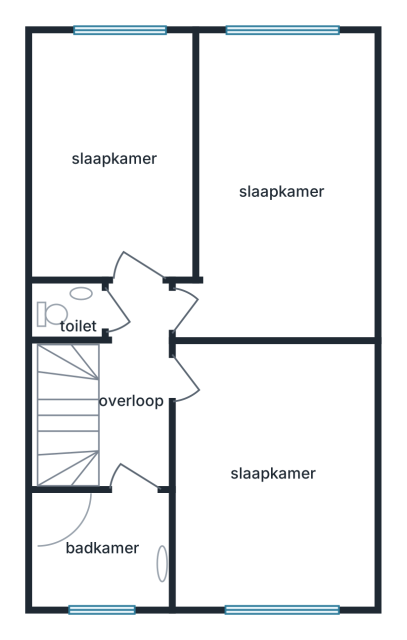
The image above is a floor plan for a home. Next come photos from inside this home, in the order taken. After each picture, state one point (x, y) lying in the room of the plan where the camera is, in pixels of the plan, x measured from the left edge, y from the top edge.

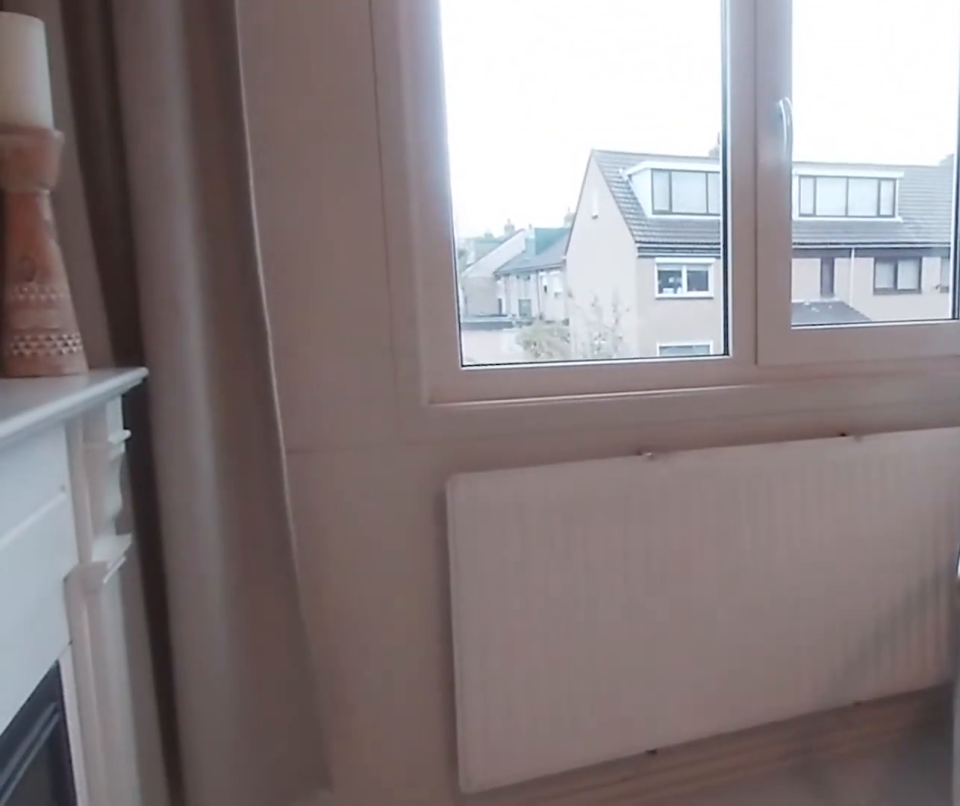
(316, 305)
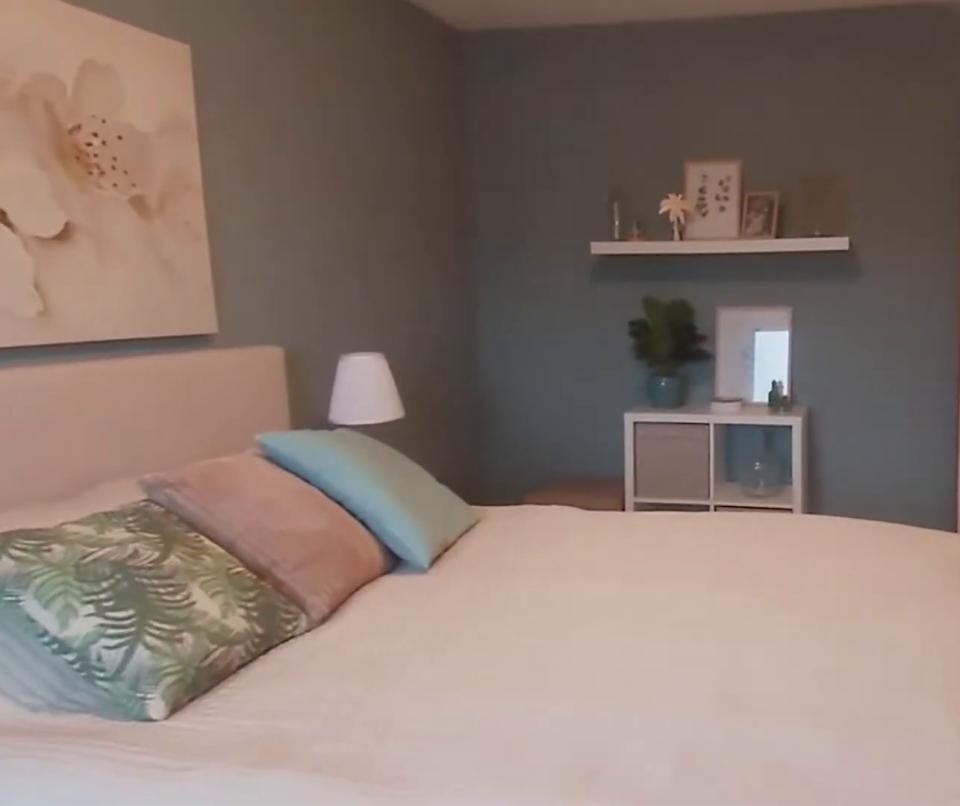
(316, 305)
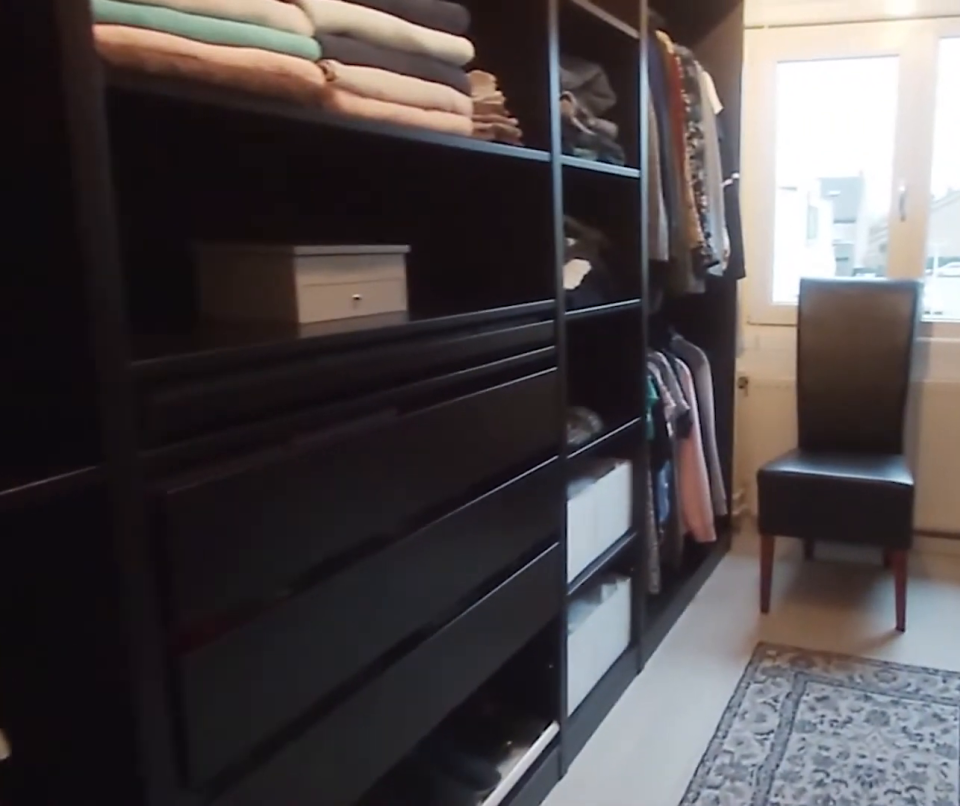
(114, 157)
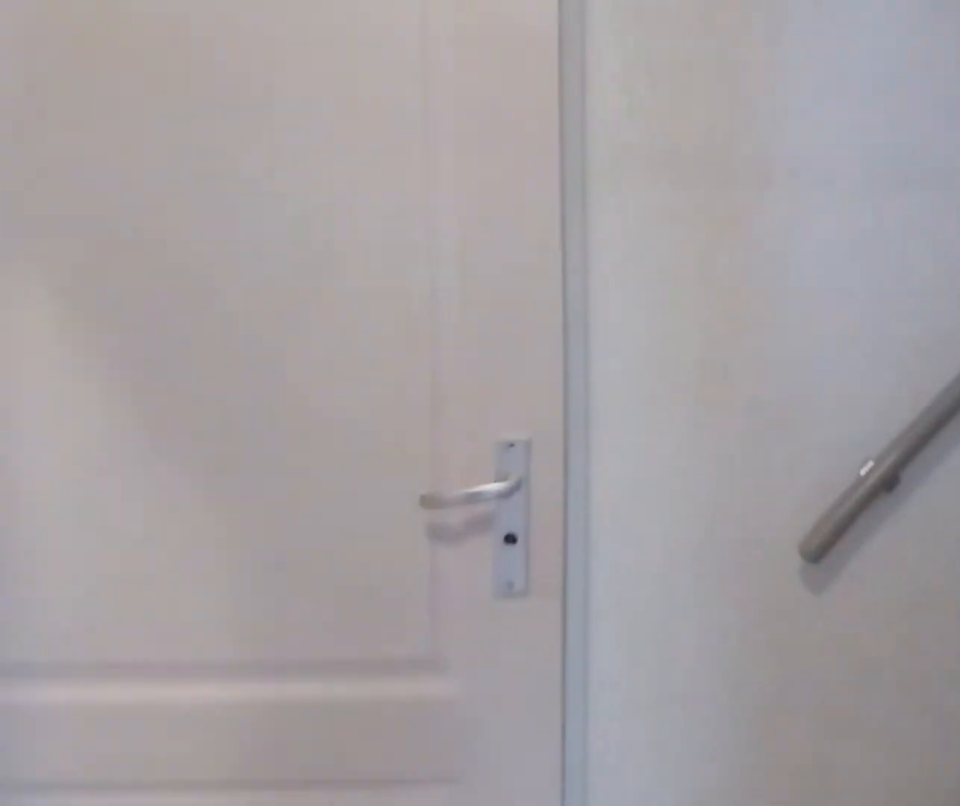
(133, 387)
